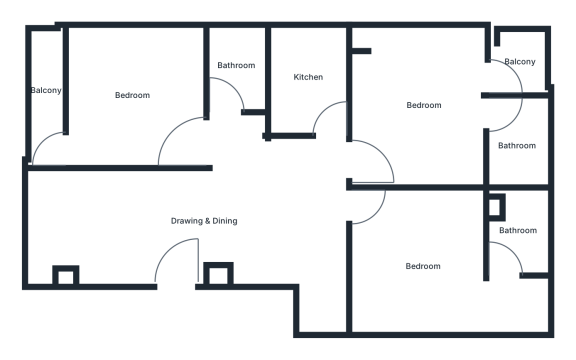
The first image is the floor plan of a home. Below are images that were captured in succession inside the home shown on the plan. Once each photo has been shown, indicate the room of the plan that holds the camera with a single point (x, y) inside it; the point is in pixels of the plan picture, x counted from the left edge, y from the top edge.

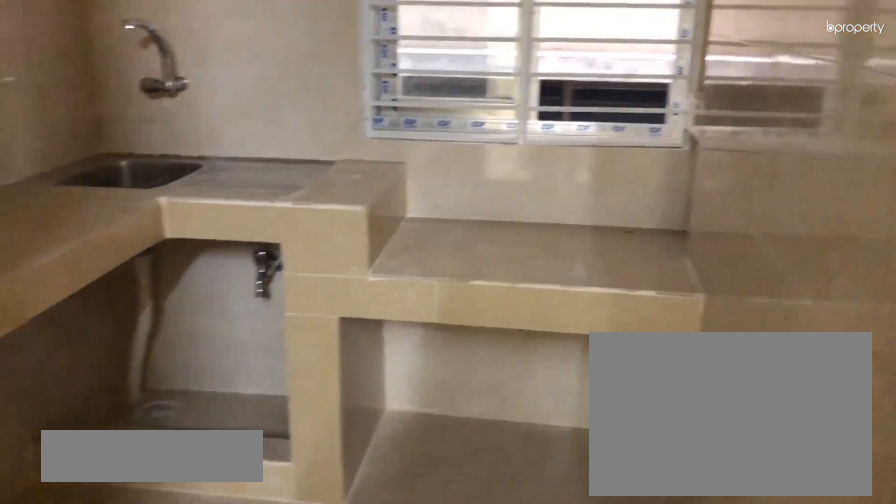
(306, 79)
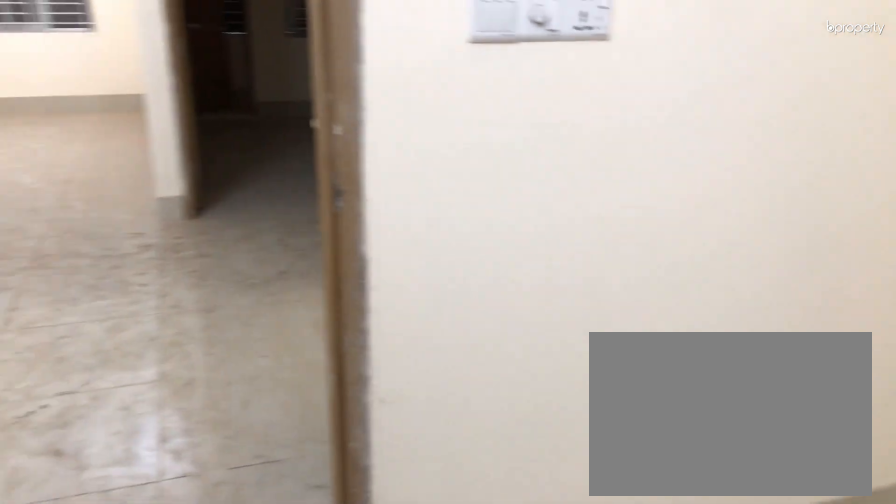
(421, 107)
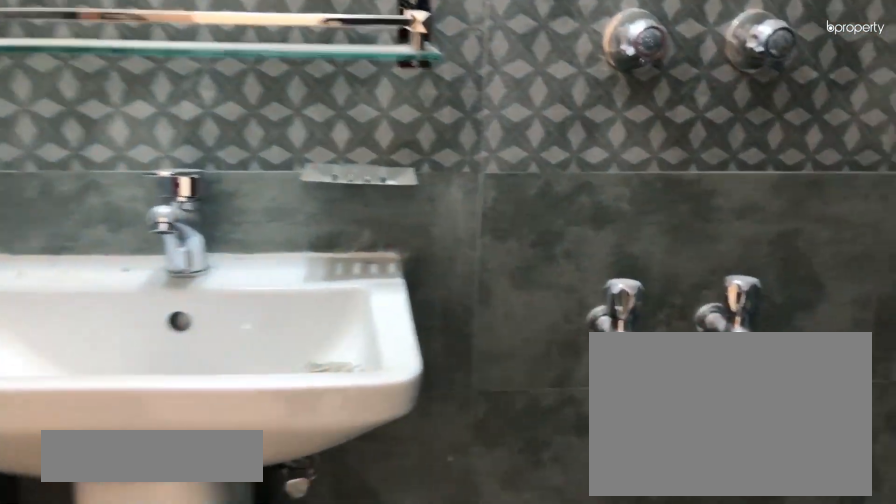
(514, 141)
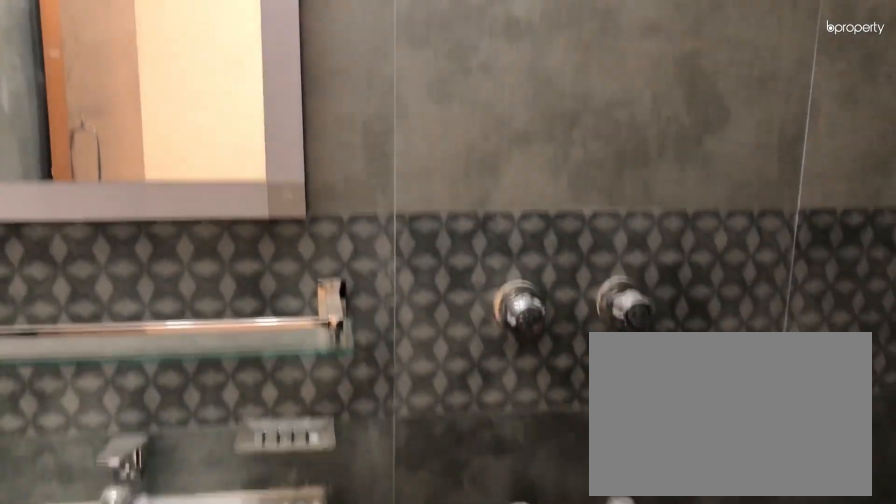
(514, 141)
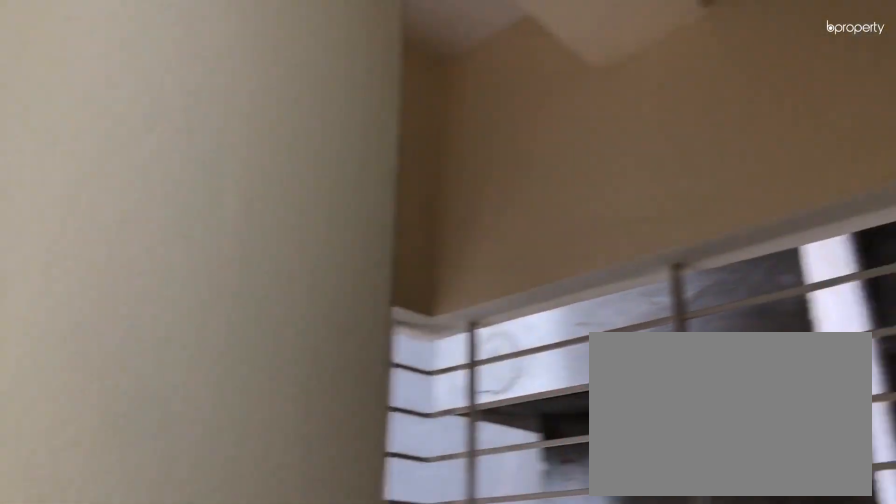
(514, 59)
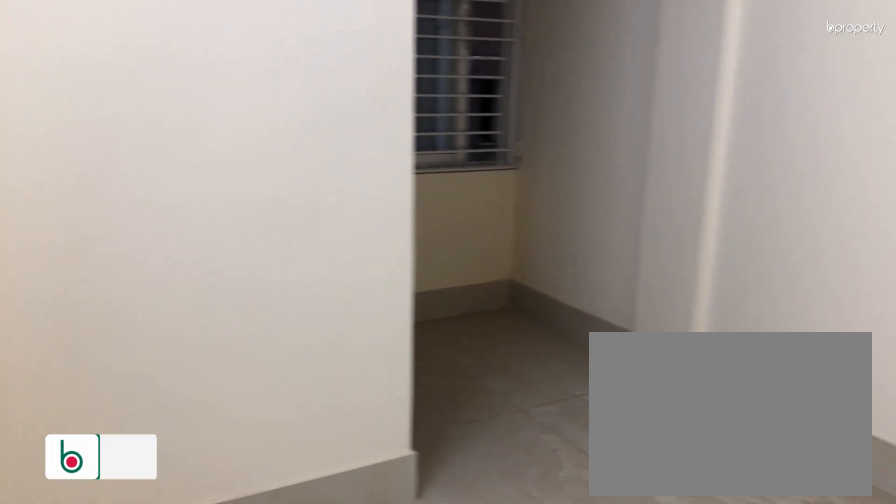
(423, 264)
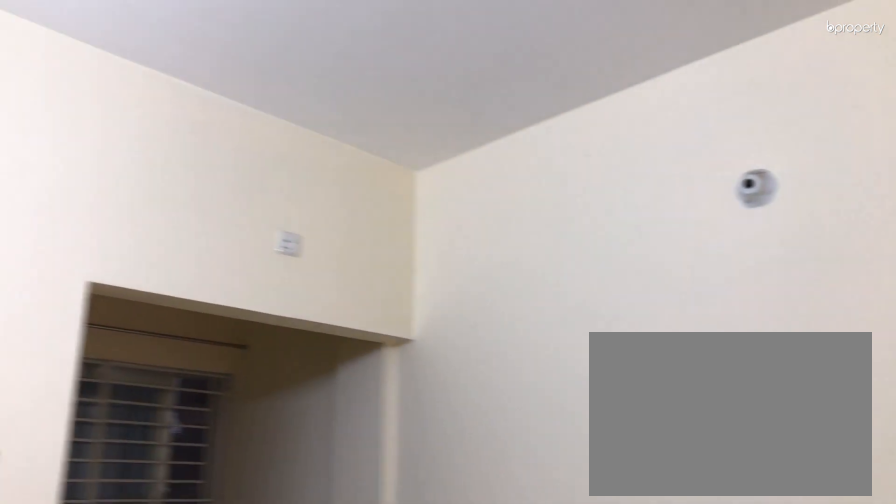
(423, 264)
